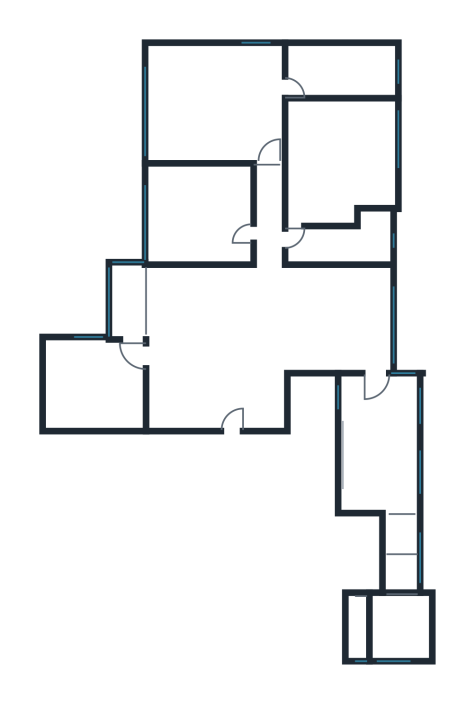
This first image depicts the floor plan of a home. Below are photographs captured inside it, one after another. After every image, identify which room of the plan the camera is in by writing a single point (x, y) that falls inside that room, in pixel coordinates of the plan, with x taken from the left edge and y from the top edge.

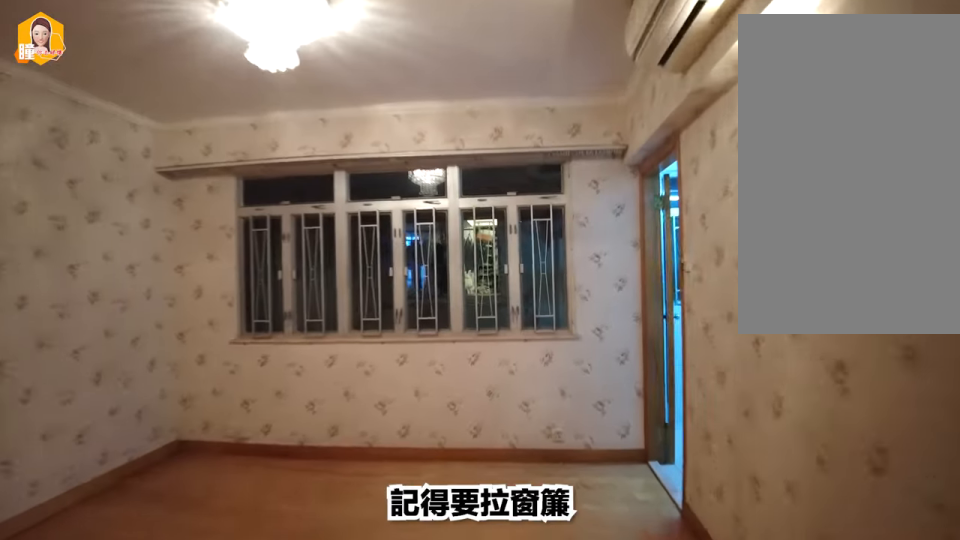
(339, 318)
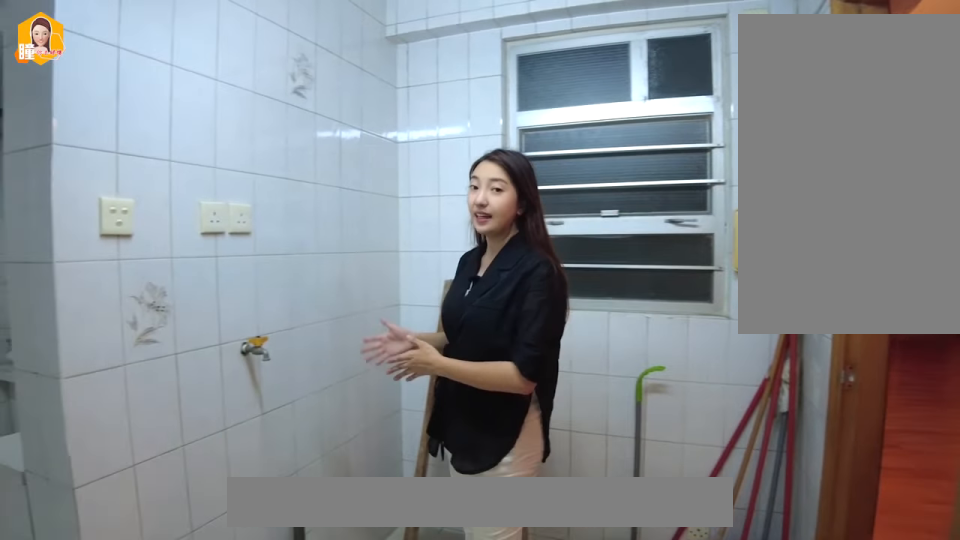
(376, 447)
